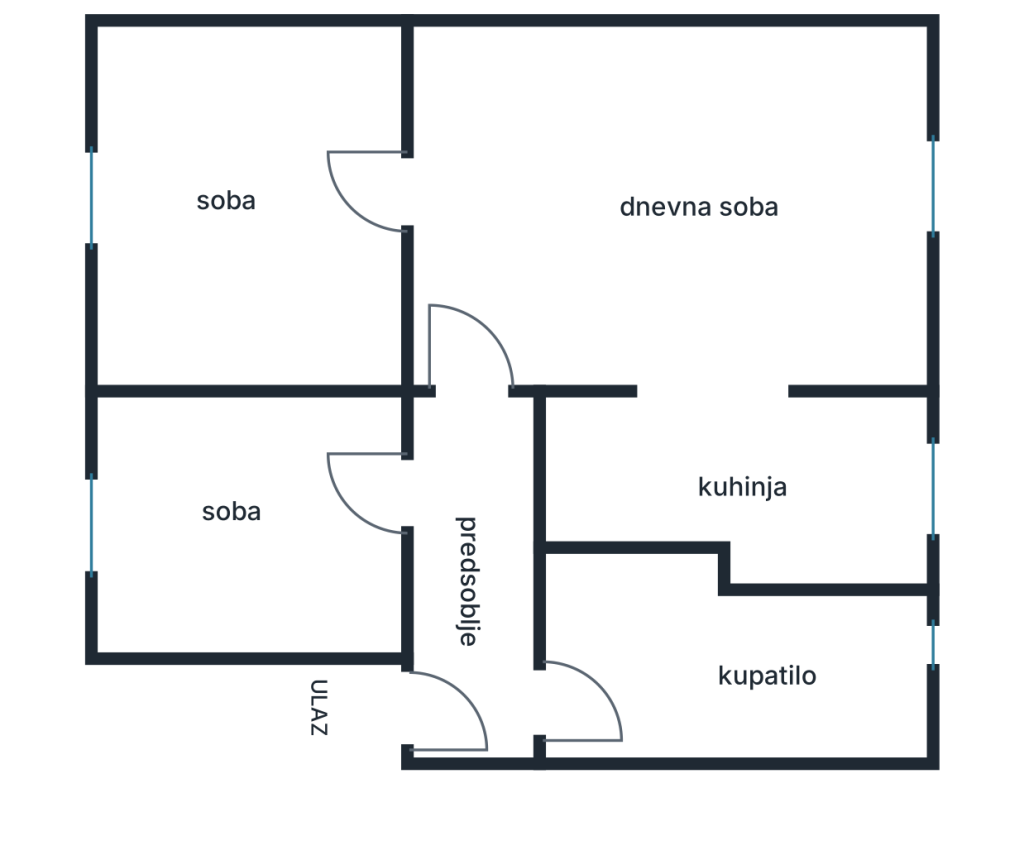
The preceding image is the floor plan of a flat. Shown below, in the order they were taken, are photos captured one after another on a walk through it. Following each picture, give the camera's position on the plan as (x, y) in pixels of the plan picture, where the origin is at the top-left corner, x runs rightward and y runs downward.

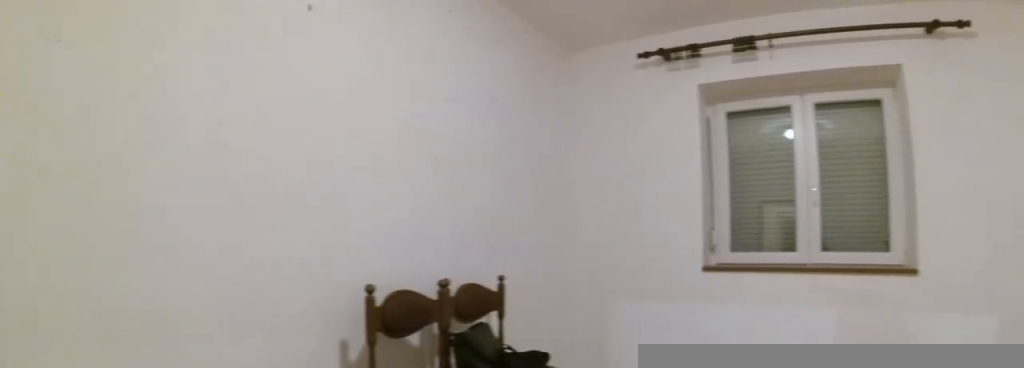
(454, 194)
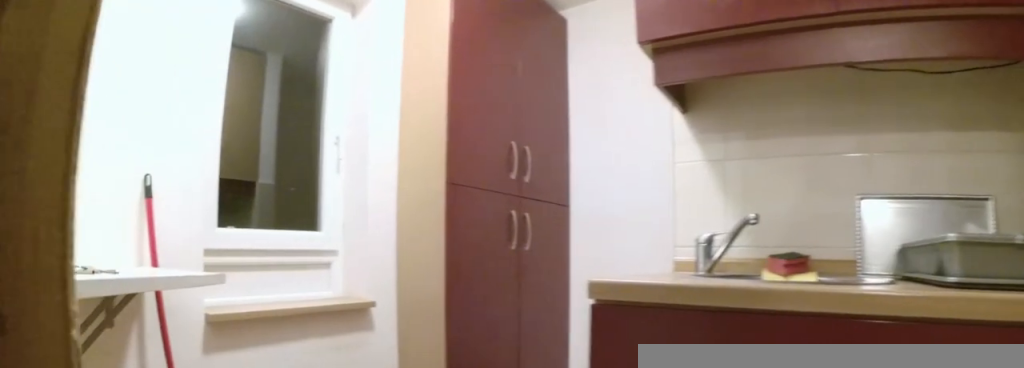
(670, 423)
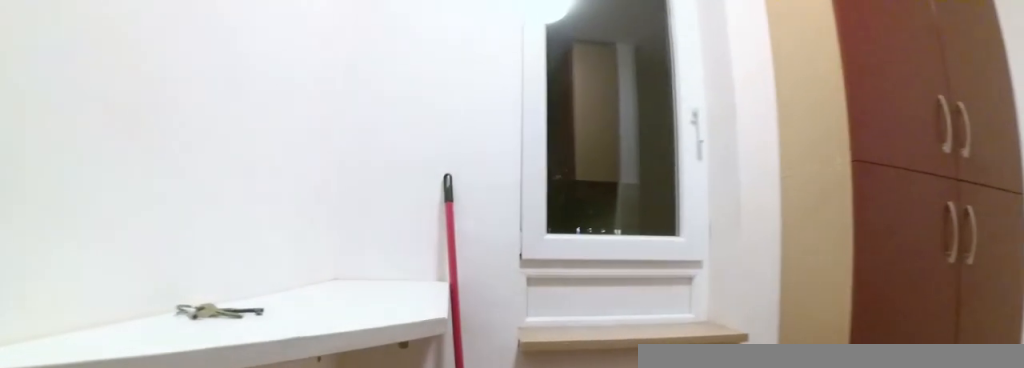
(742, 433)
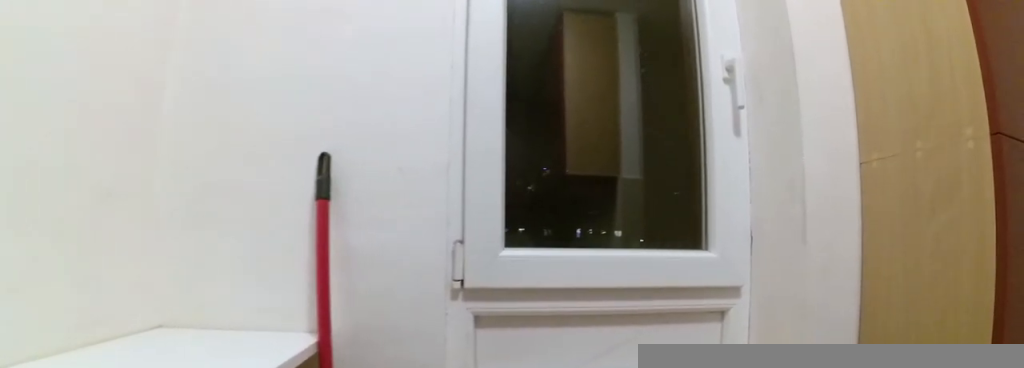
(830, 442)
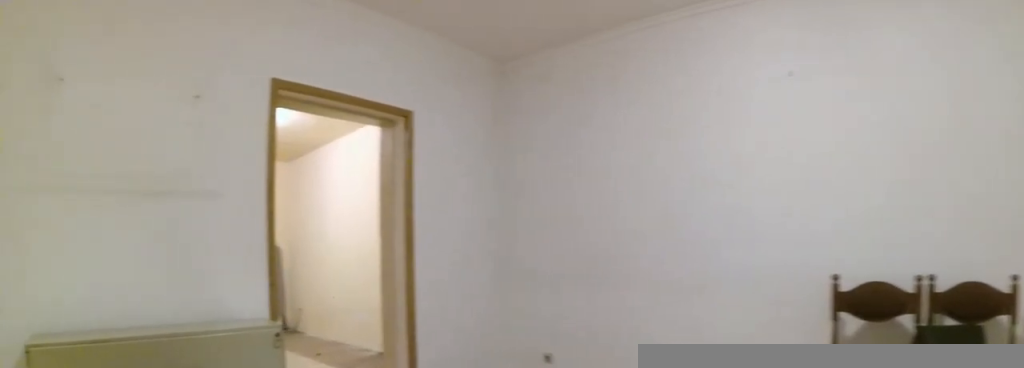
(763, 384)
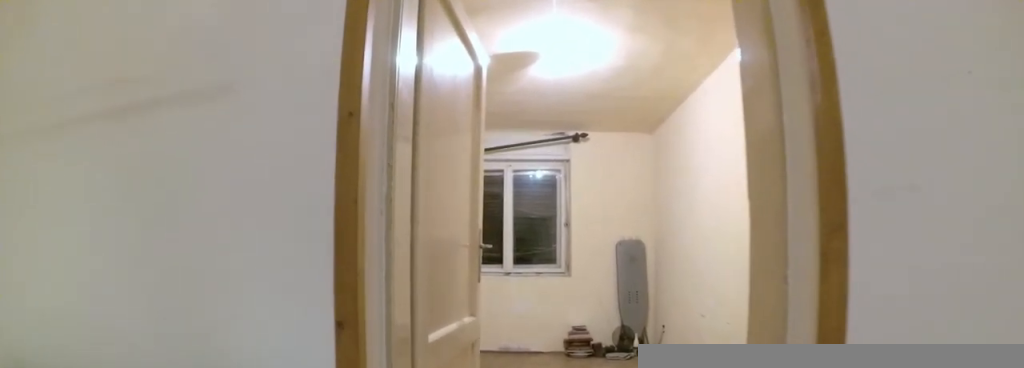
(532, 262)
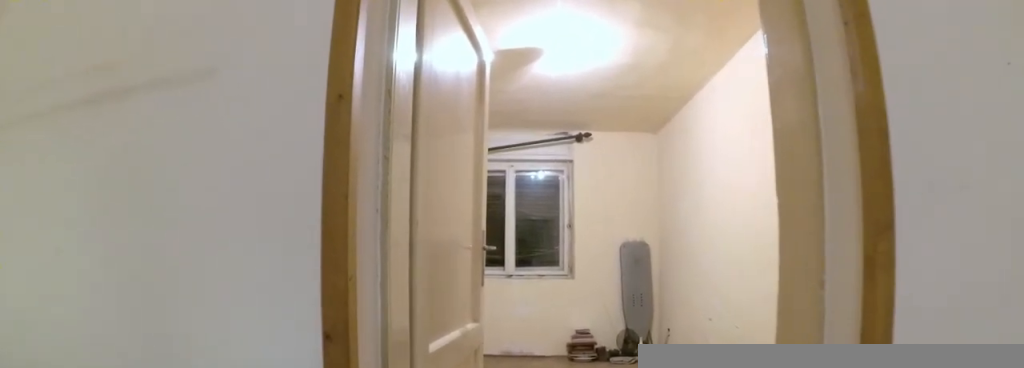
(516, 254)
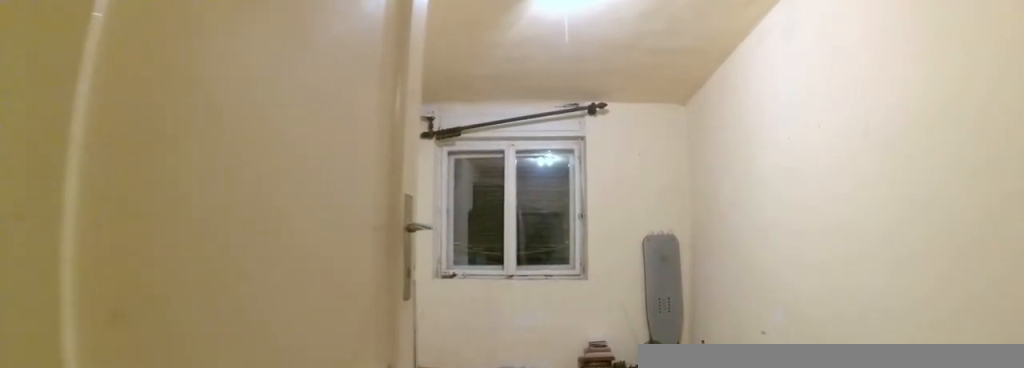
(444, 217)
